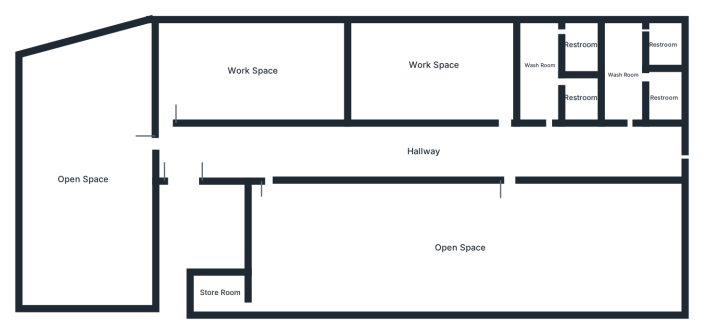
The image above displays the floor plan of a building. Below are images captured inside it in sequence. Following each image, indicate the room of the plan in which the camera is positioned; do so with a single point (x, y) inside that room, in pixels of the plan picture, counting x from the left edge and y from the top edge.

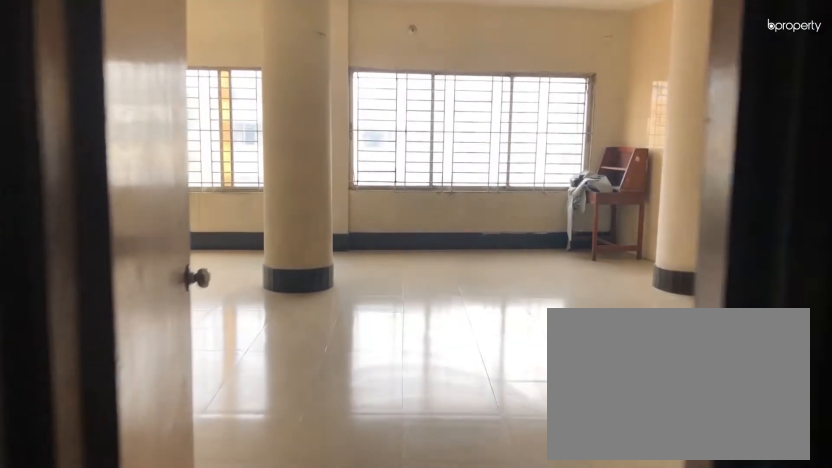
(187, 154)
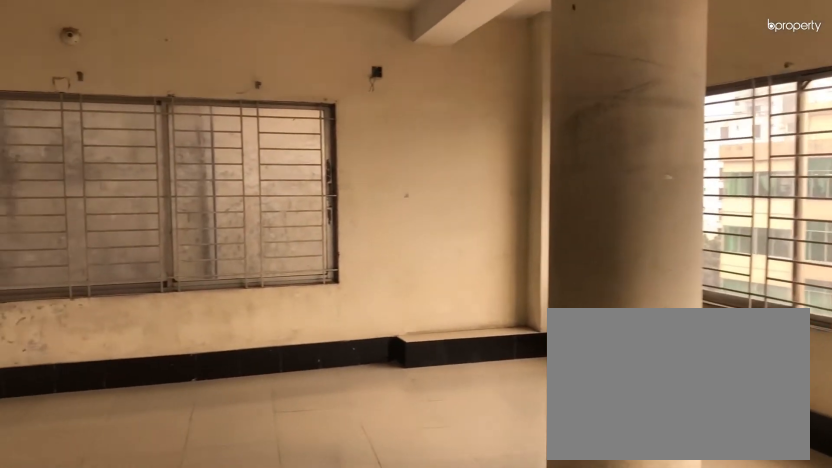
(80, 179)
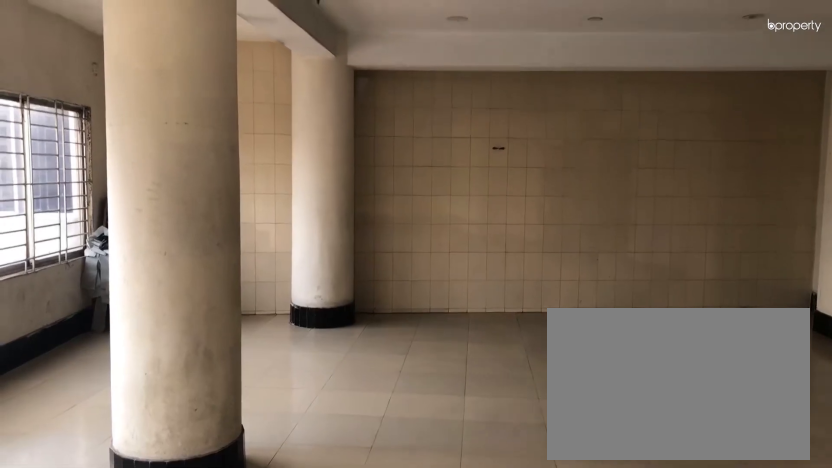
(80, 179)
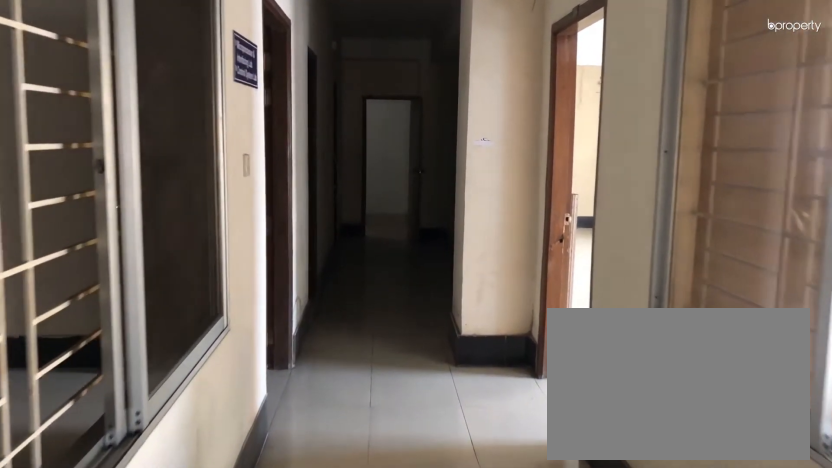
(425, 154)
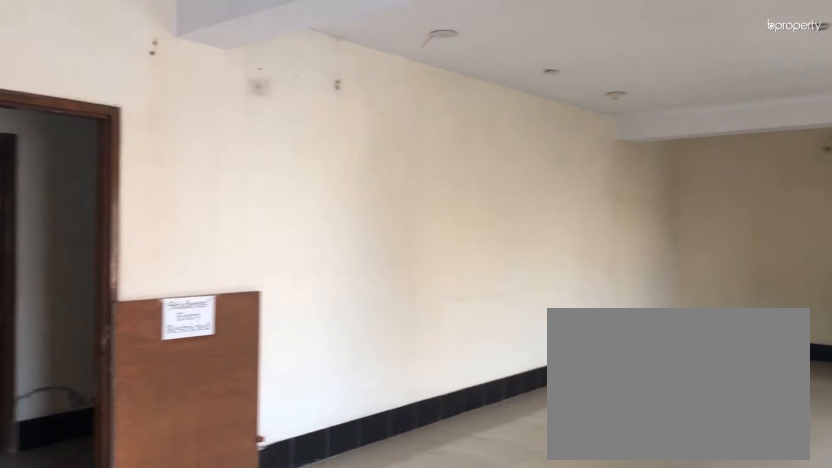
(459, 249)
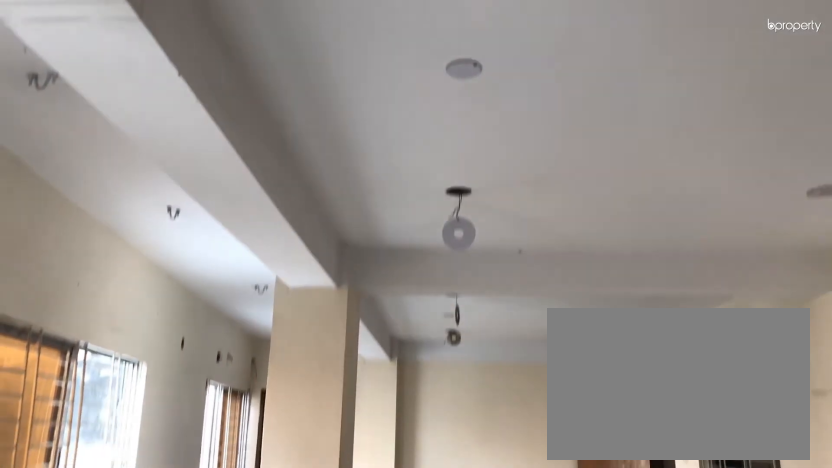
(459, 249)
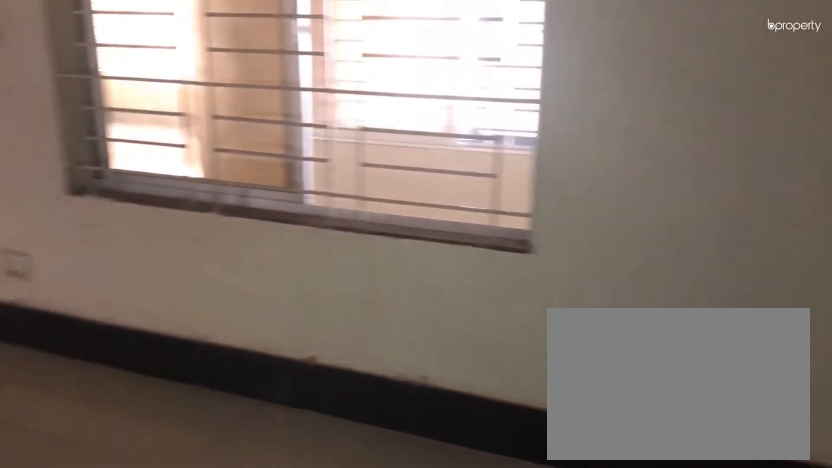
(430, 64)
